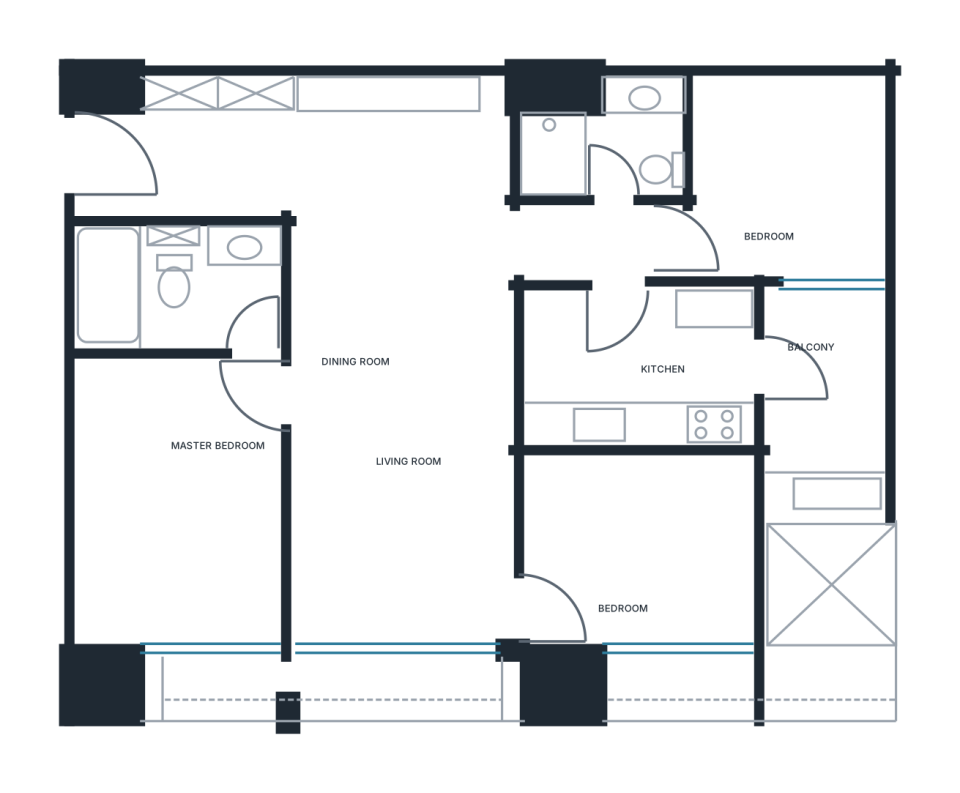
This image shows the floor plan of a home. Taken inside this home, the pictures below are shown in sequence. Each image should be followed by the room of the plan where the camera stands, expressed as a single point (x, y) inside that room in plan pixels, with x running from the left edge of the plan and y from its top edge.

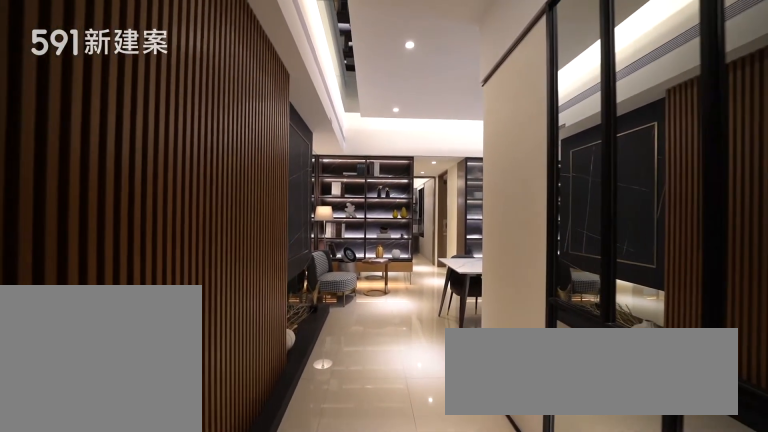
(185, 144)
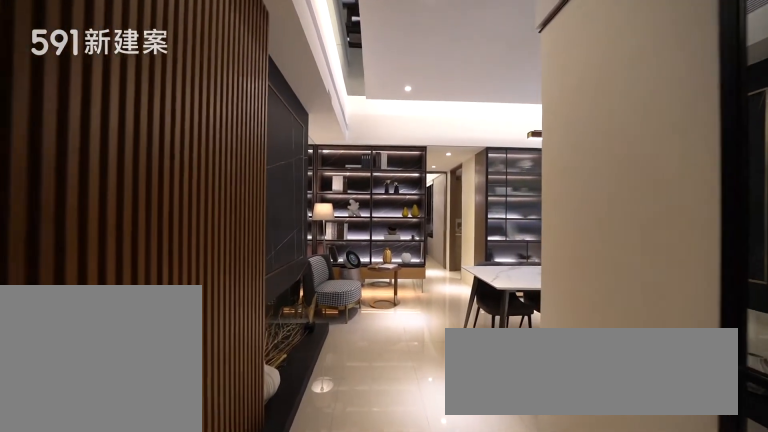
(185, 144)
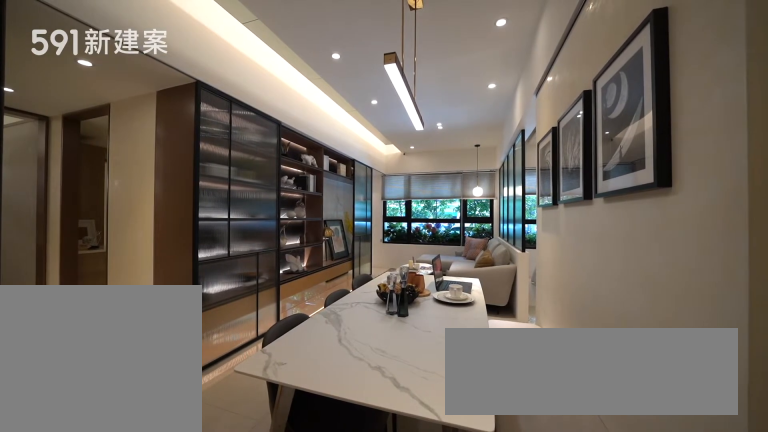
(402, 436)
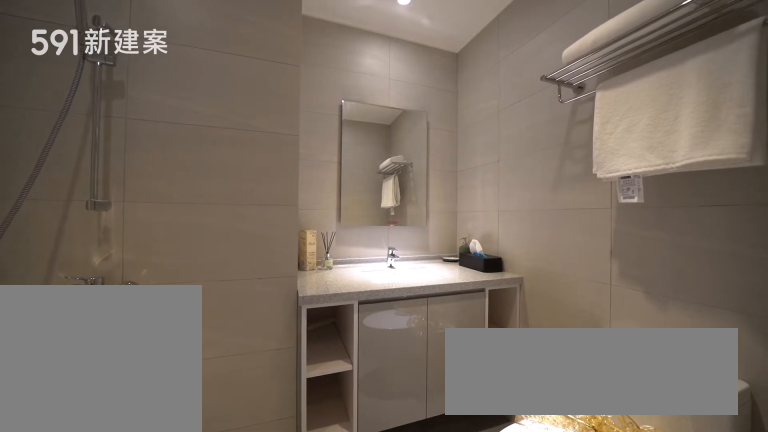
(606, 133)
